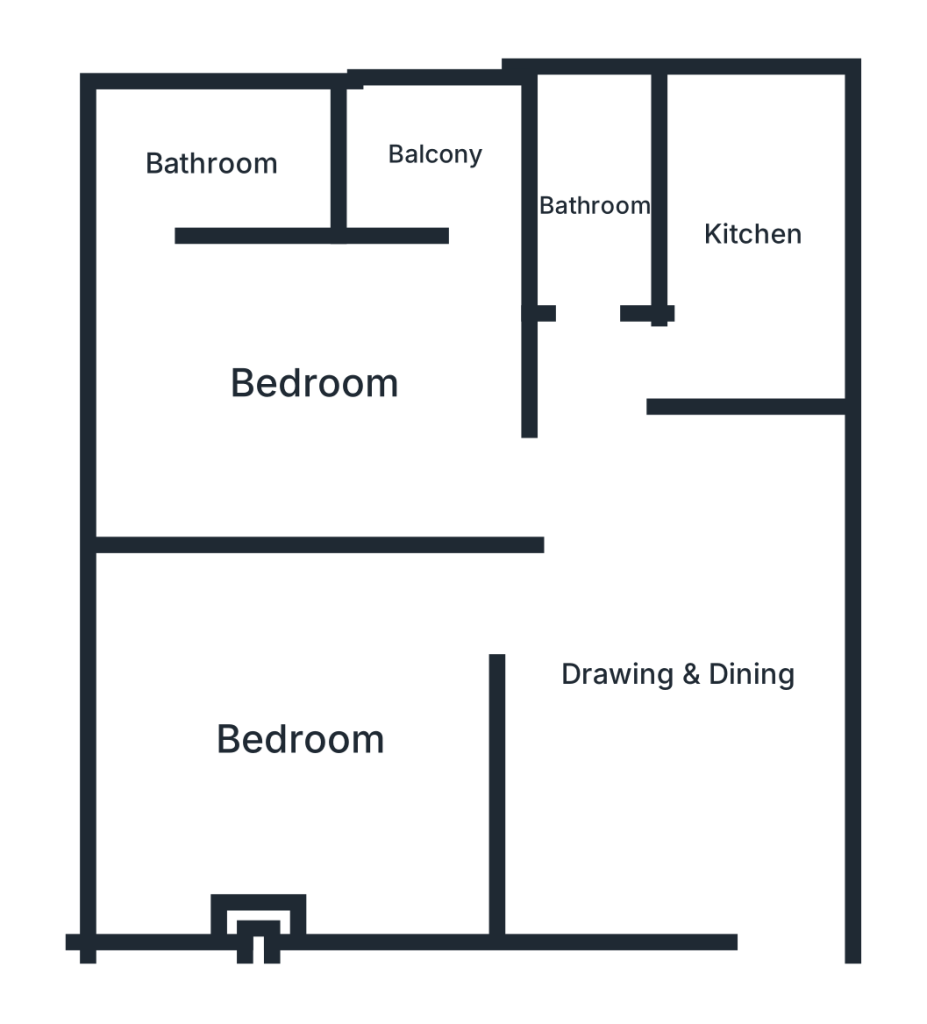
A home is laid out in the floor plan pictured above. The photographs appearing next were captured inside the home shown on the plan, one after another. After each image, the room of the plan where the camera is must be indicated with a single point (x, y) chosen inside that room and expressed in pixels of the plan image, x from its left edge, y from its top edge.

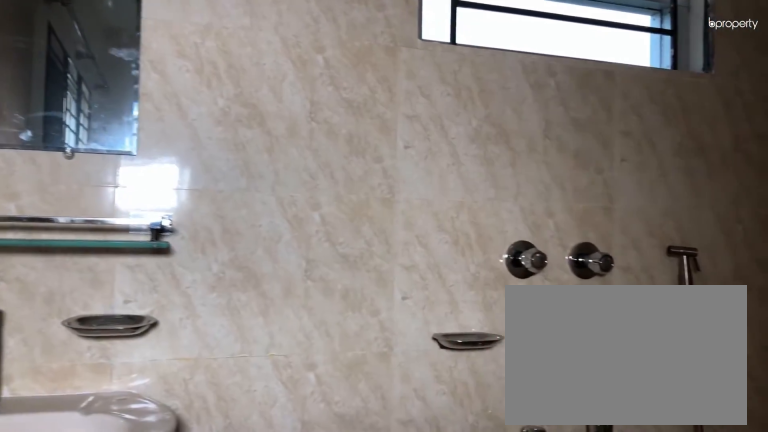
(210, 164)
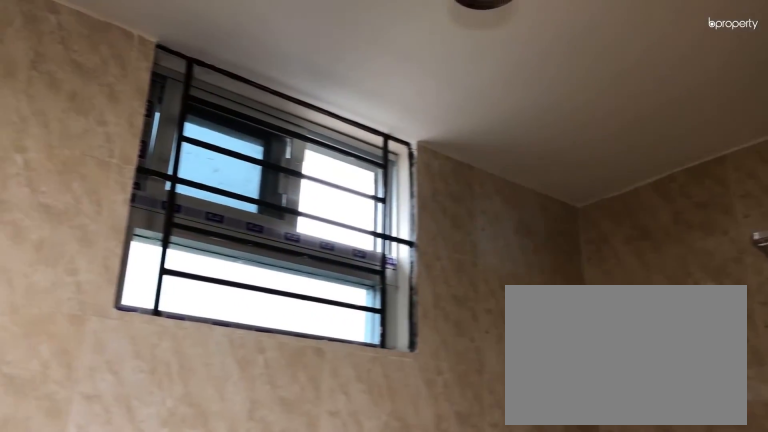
(210, 164)
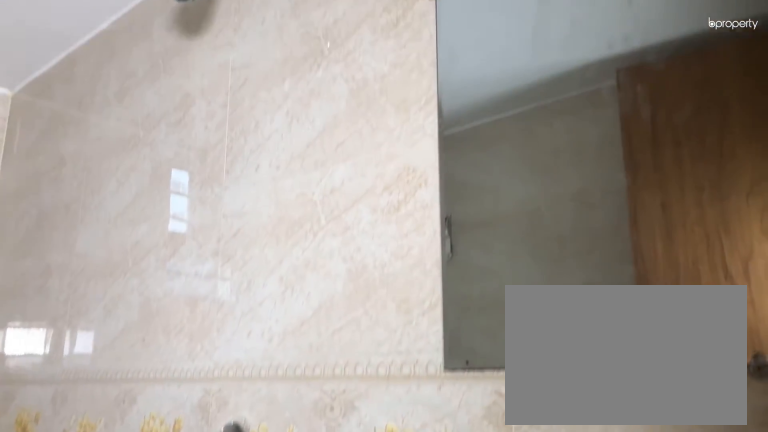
(591, 207)
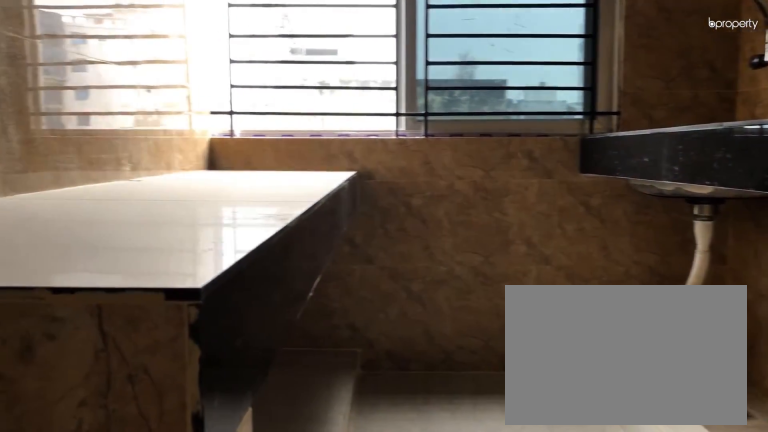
(751, 233)
